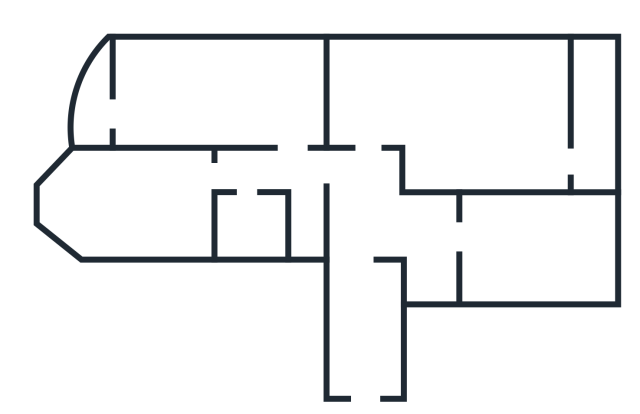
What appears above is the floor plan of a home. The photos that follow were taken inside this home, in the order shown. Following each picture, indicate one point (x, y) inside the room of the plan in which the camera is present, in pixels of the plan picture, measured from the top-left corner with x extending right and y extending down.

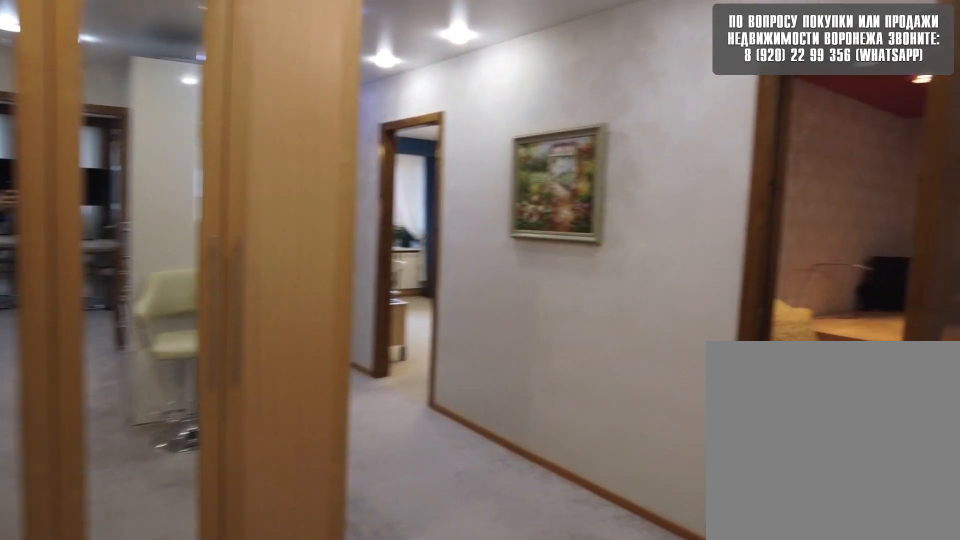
(376, 228)
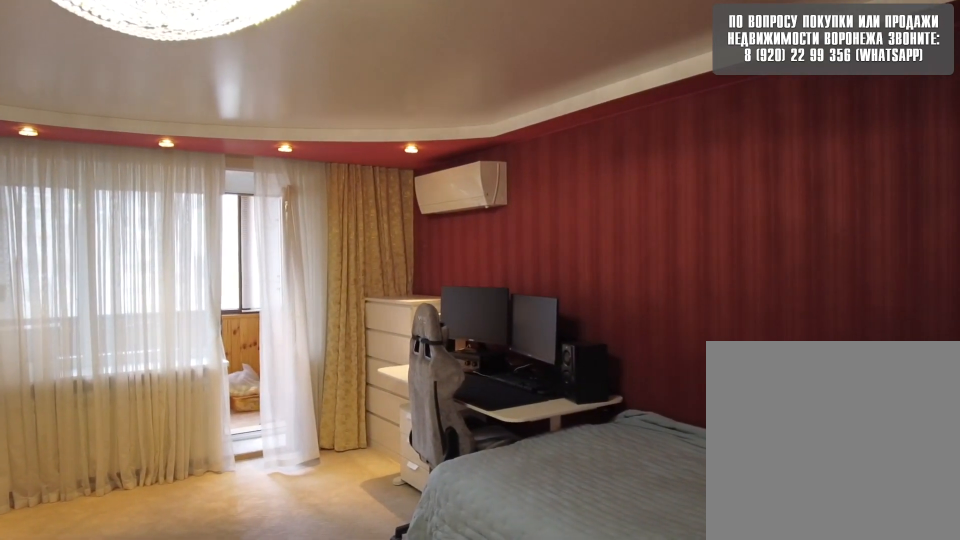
(416, 103)
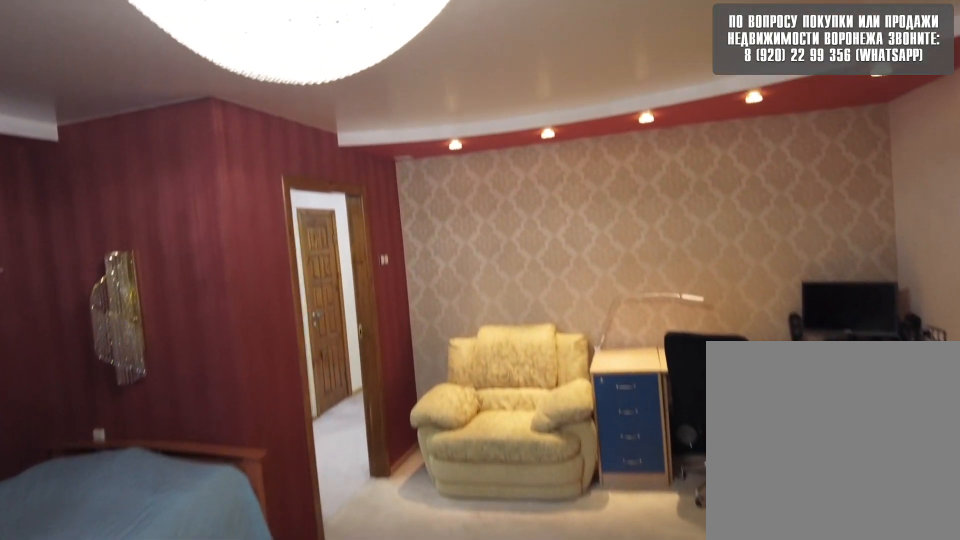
(416, 103)
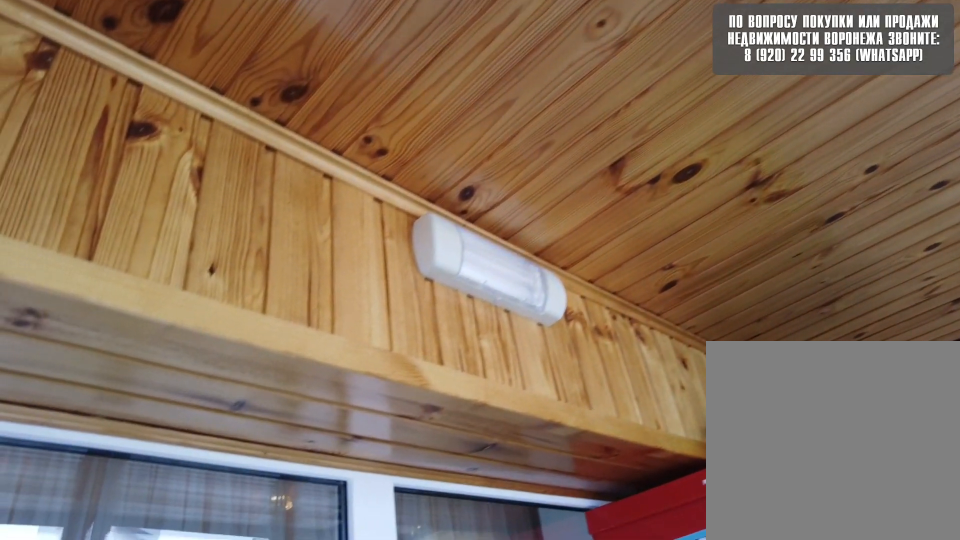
(607, 155)
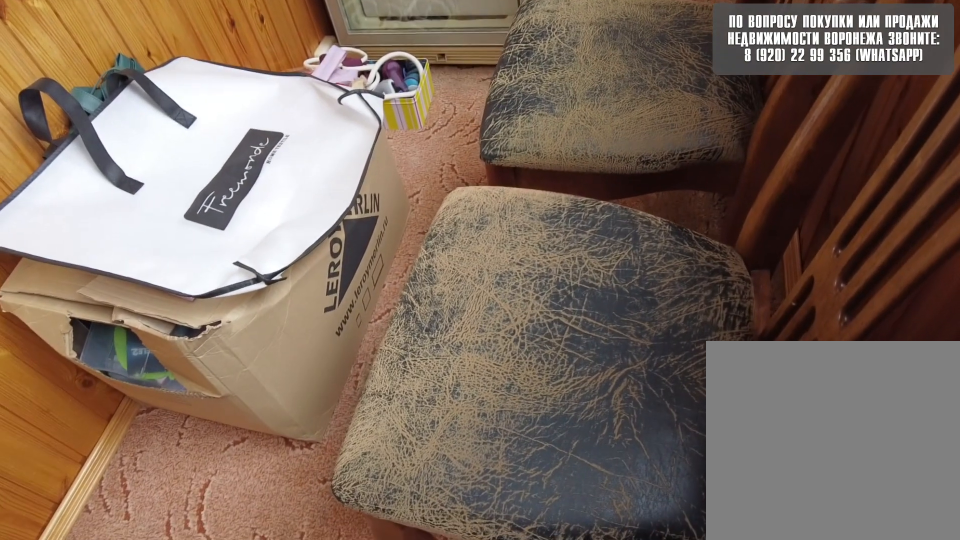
(607, 155)
